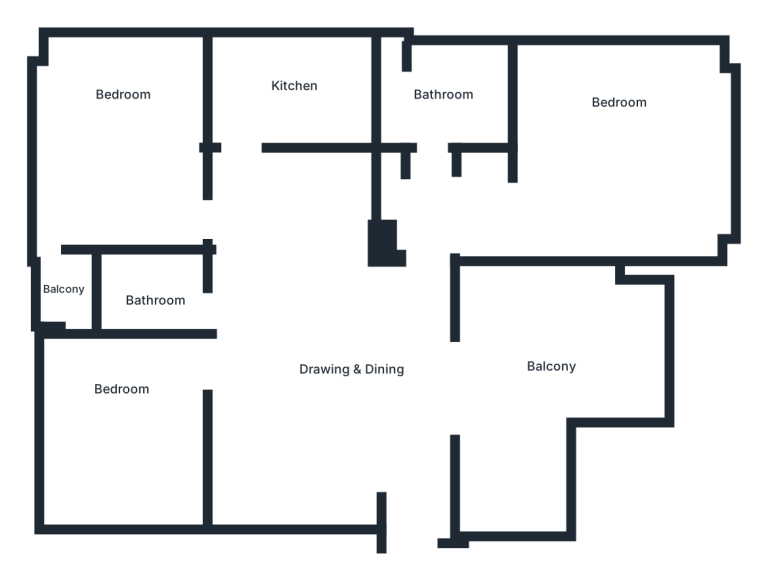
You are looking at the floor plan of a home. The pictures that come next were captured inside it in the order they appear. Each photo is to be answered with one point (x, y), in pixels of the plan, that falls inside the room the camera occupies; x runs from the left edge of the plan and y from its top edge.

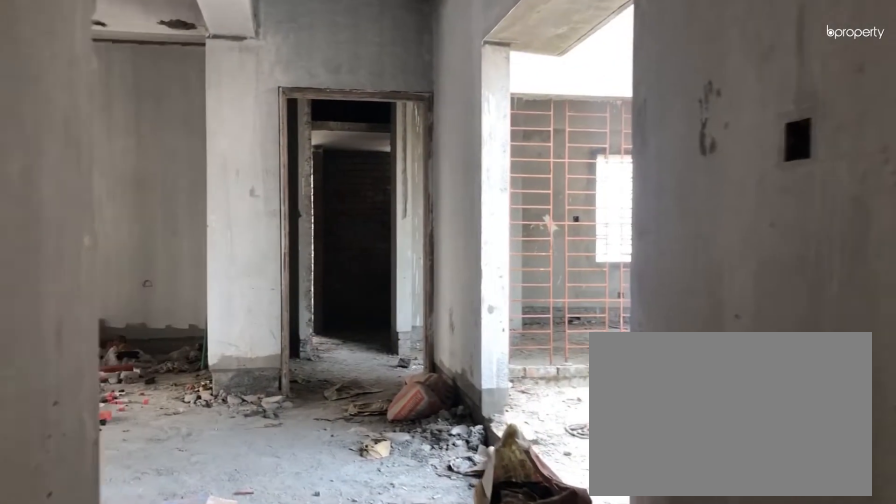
(416, 505)
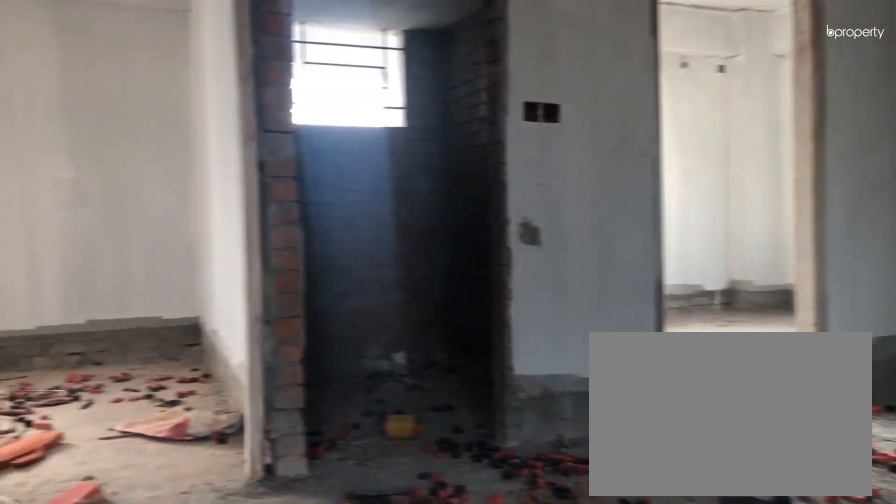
(346, 372)
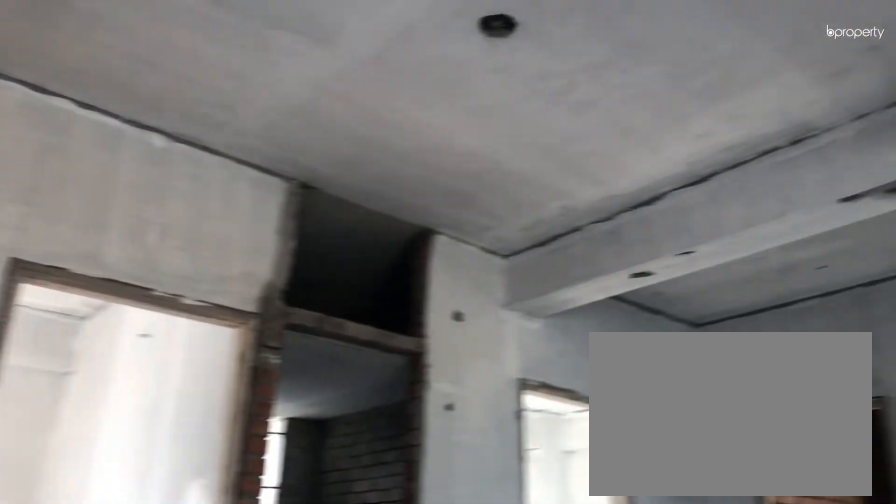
(345, 373)
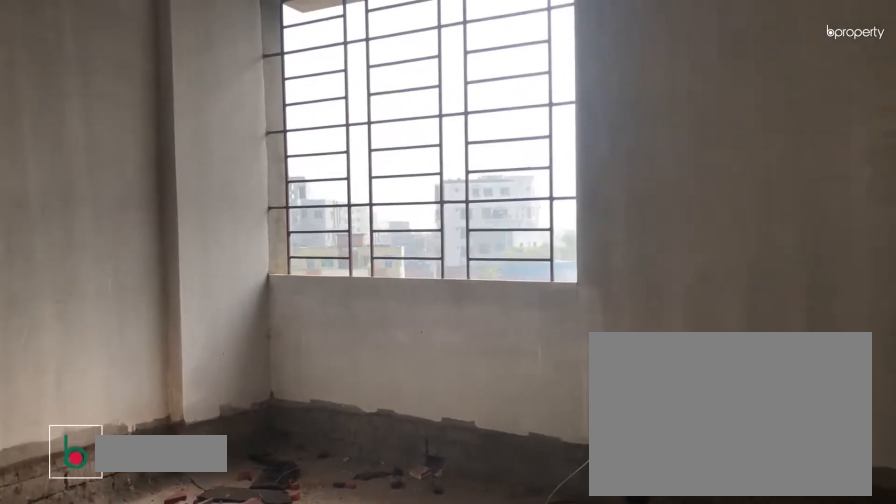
(121, 435)
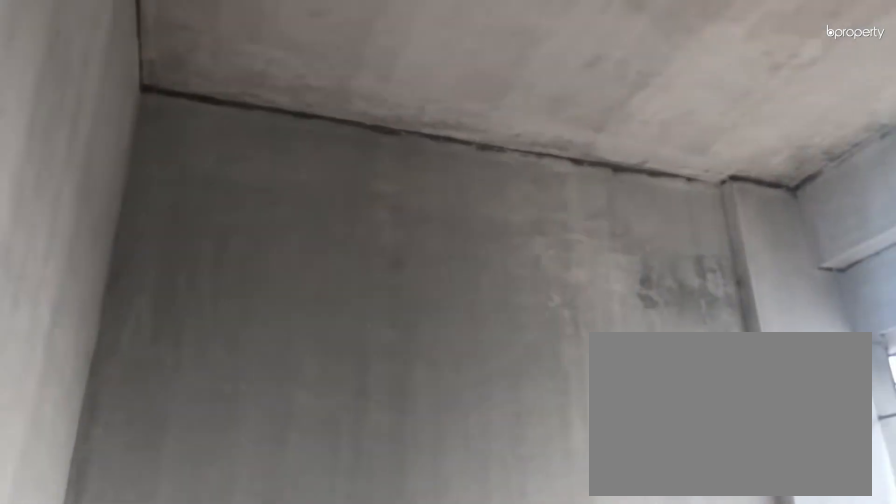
(121, 435)
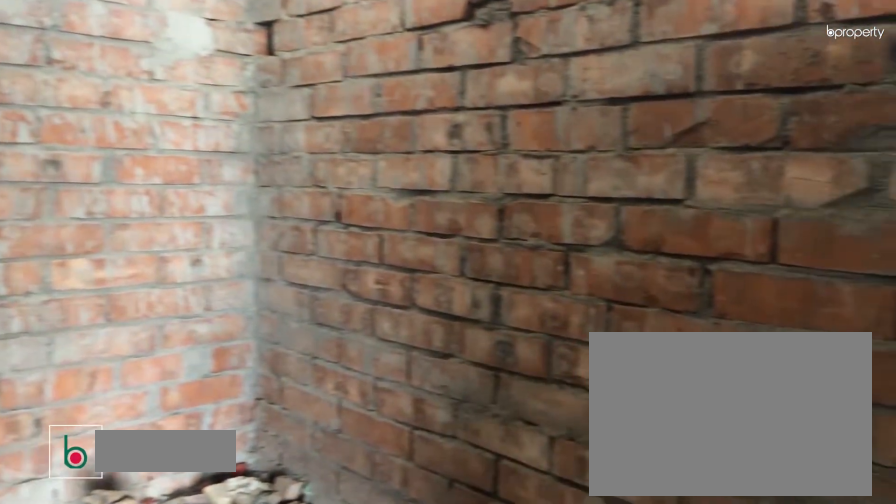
(153, 298)
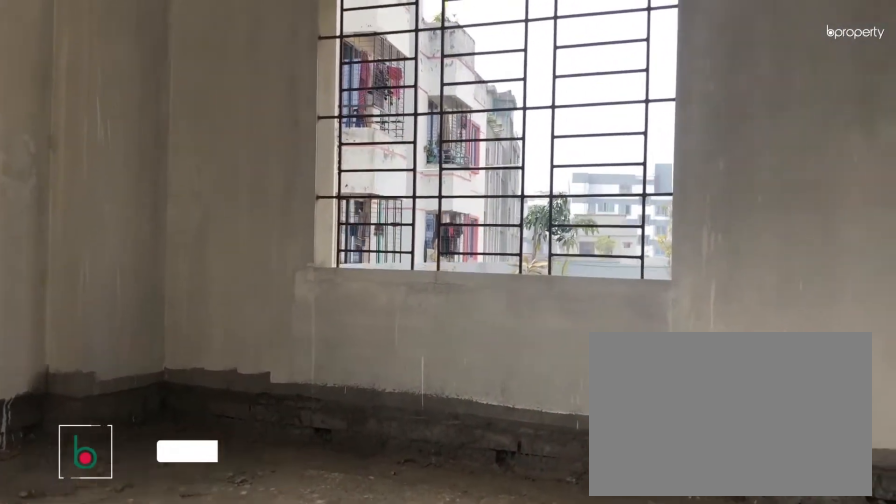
(118, 144)
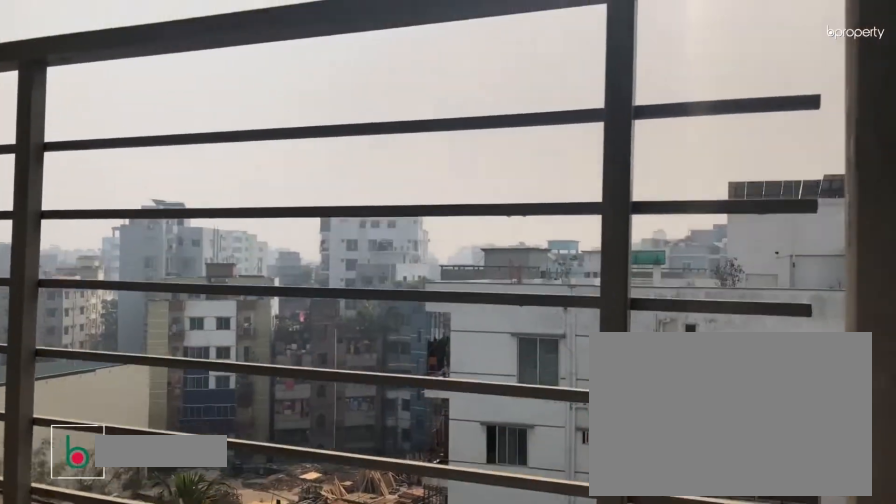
(66, 294)
